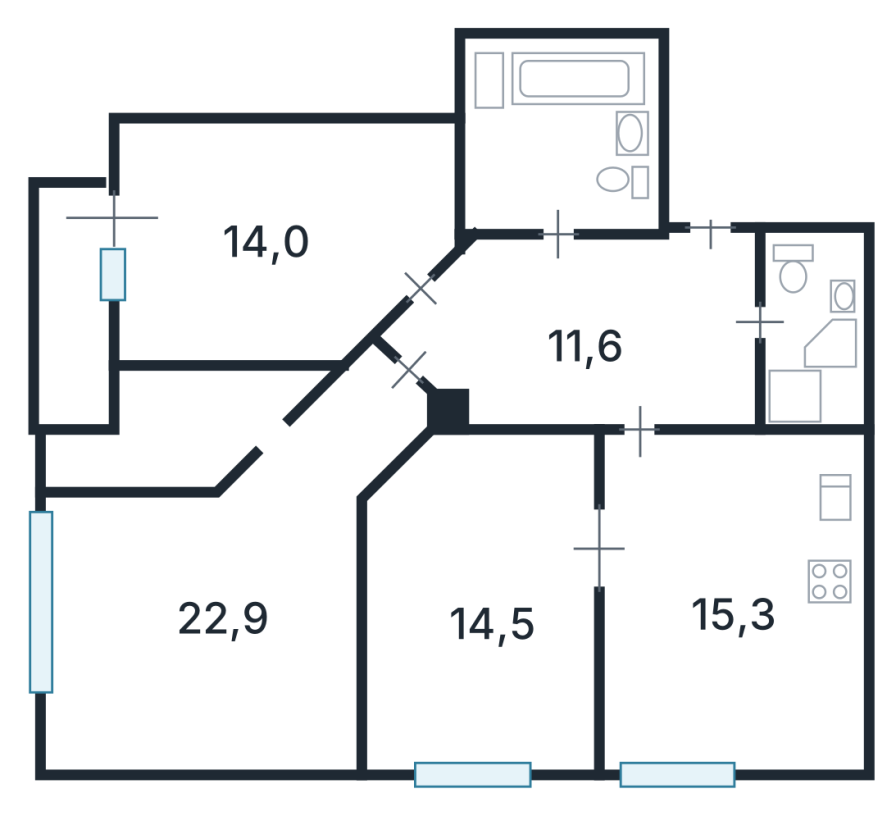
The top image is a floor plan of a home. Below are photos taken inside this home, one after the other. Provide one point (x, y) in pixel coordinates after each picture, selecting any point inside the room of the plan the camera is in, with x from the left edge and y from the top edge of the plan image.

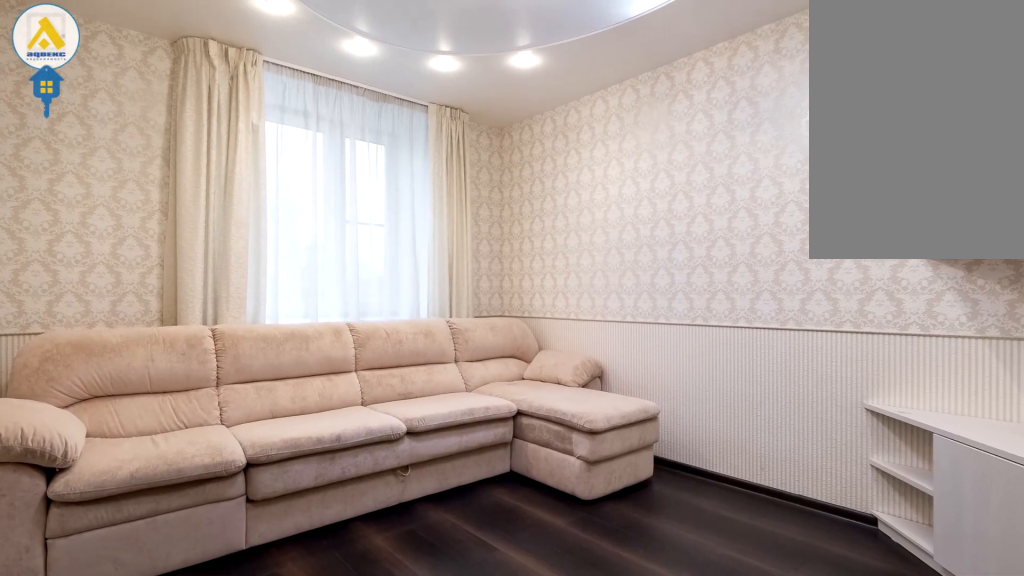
(487, 632)
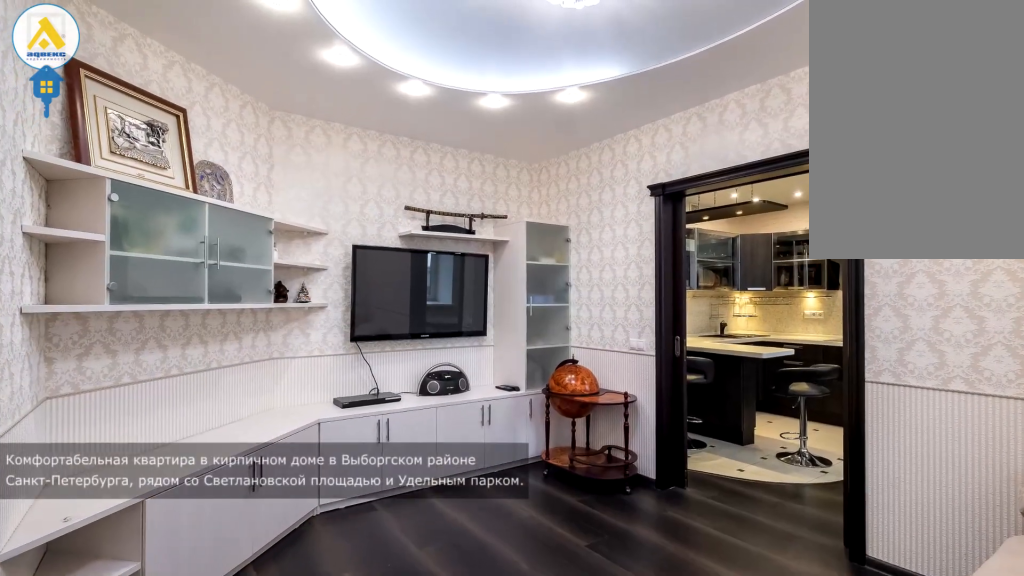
(487, 632)
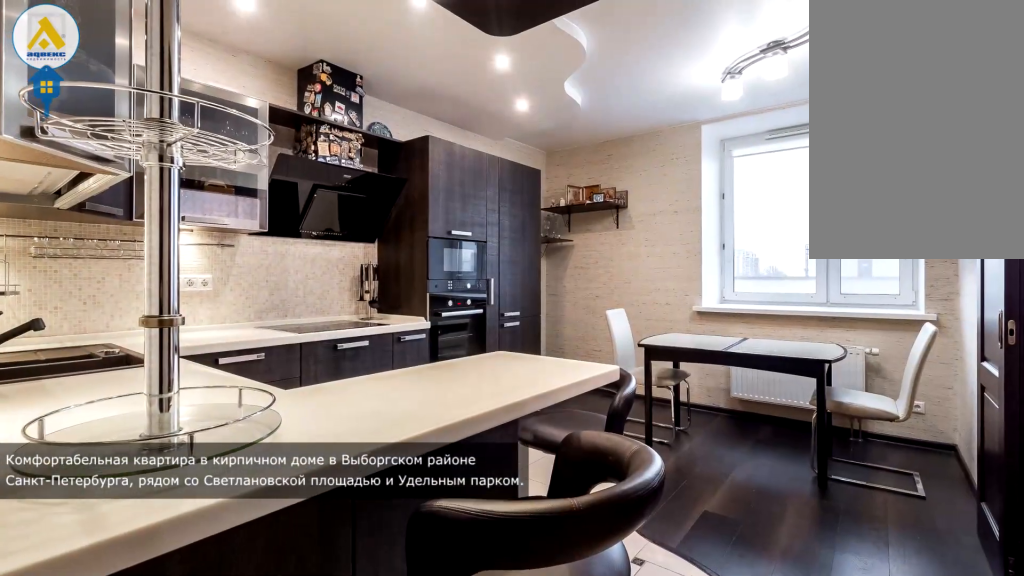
(639, 610)
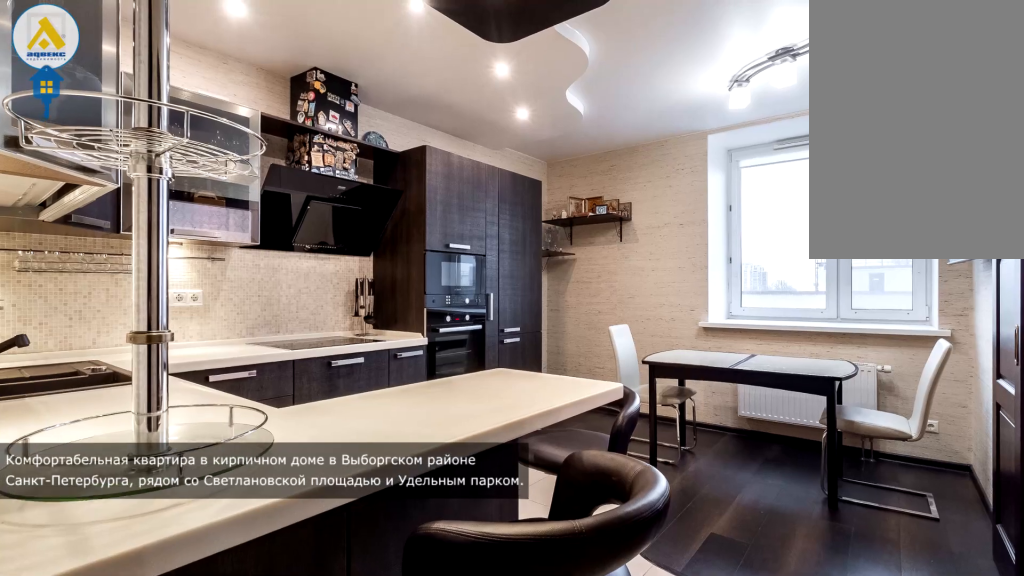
(707, 593)
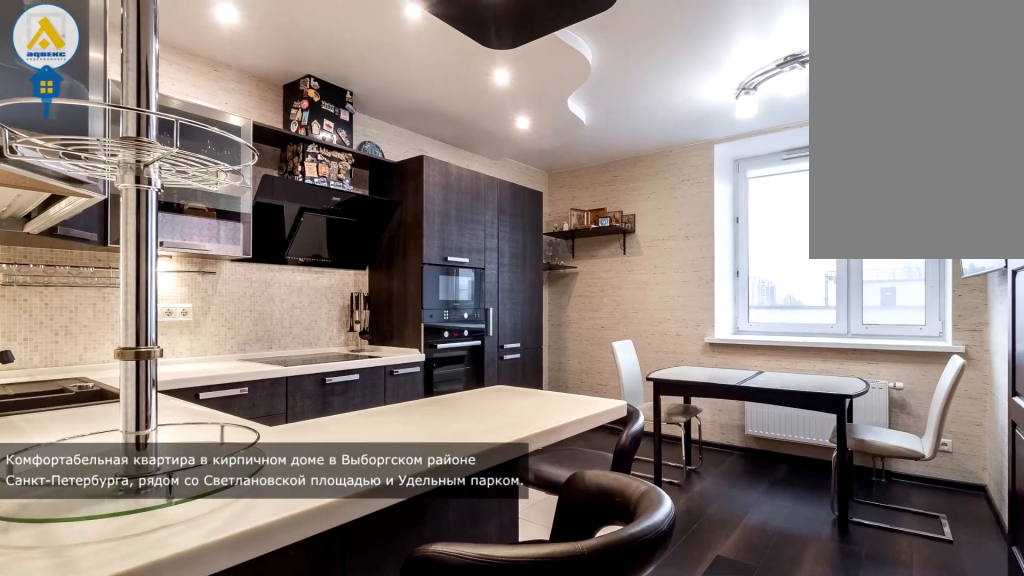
(733, 595)
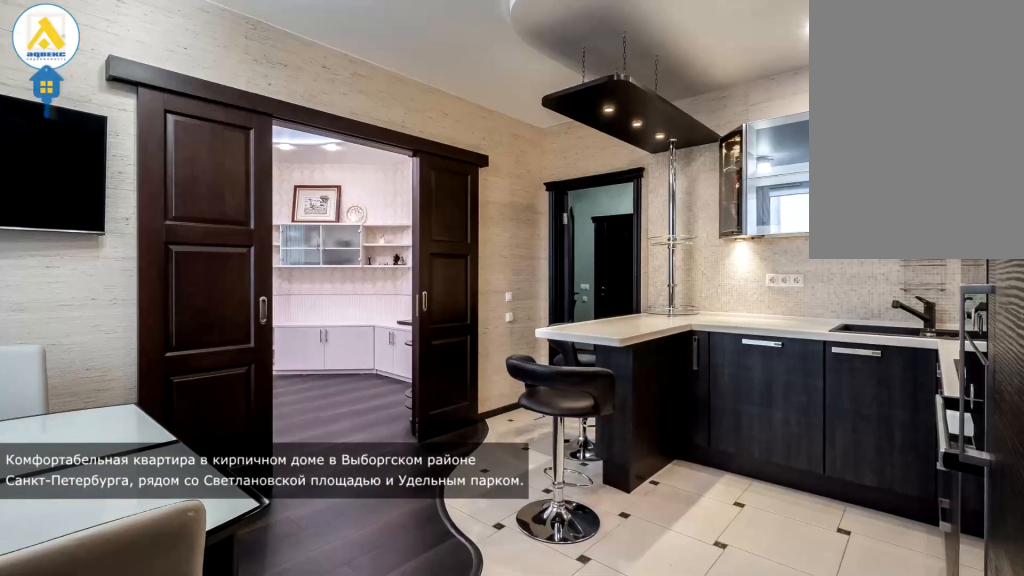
(735, 611)
